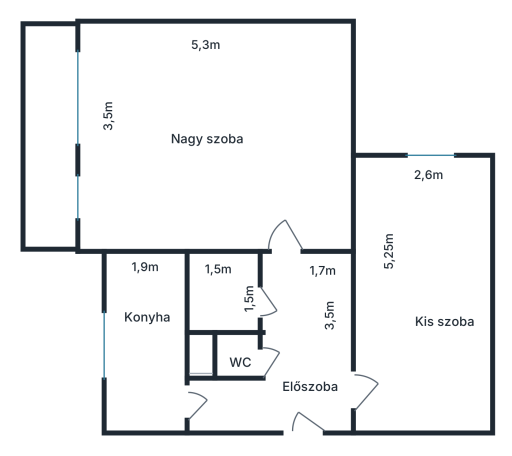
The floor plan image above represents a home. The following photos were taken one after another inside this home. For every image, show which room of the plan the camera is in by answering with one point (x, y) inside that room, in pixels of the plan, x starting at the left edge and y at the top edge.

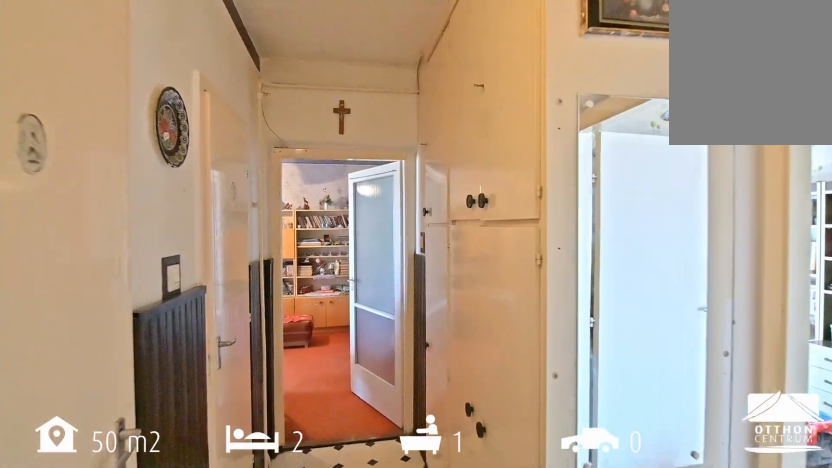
(310, 360)
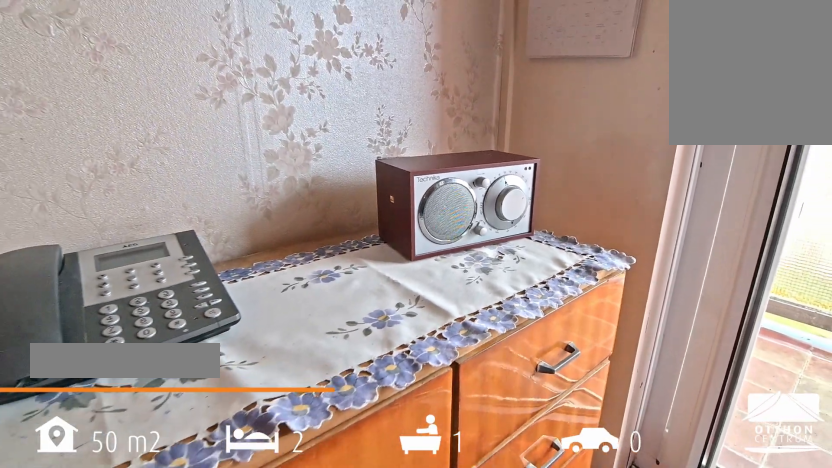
(216, 140)
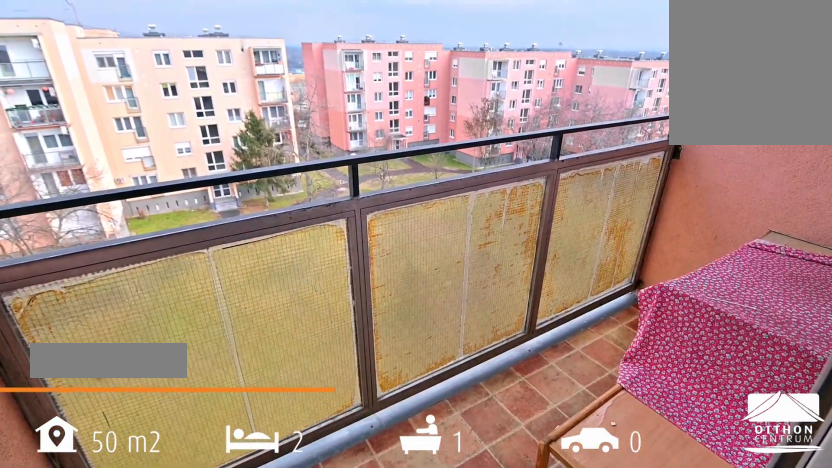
(39, 131)
